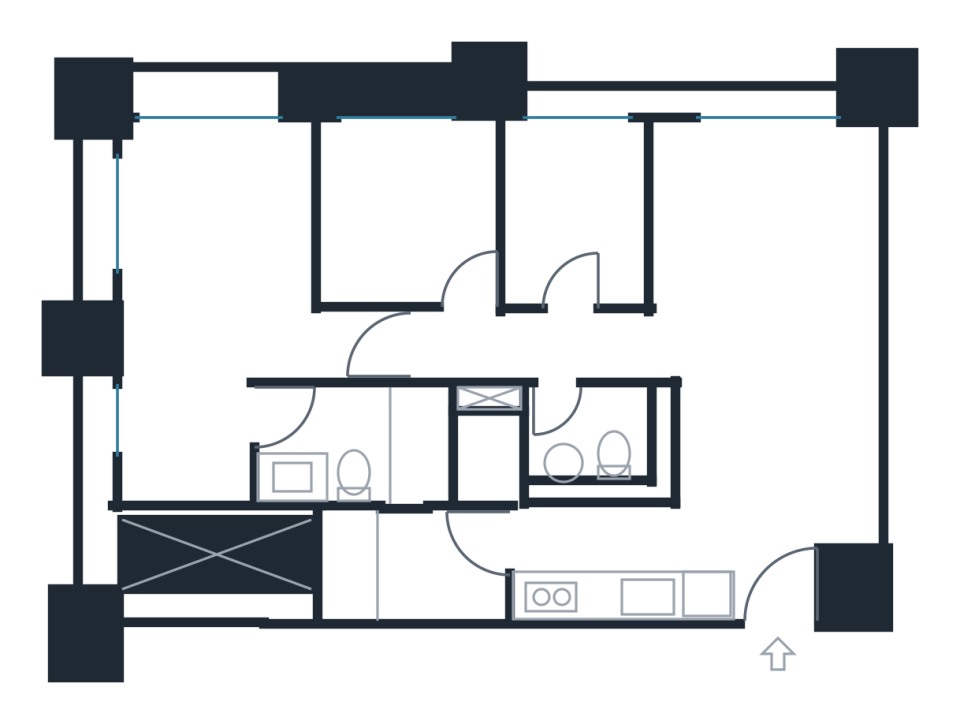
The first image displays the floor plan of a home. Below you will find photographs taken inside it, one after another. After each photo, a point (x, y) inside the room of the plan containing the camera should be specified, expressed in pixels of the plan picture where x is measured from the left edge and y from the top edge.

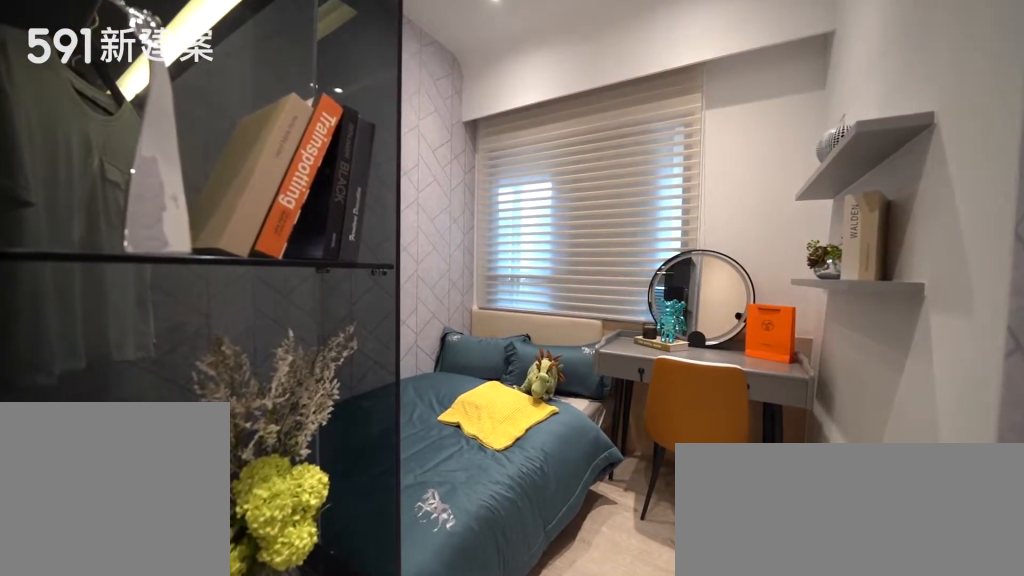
(414, 209)
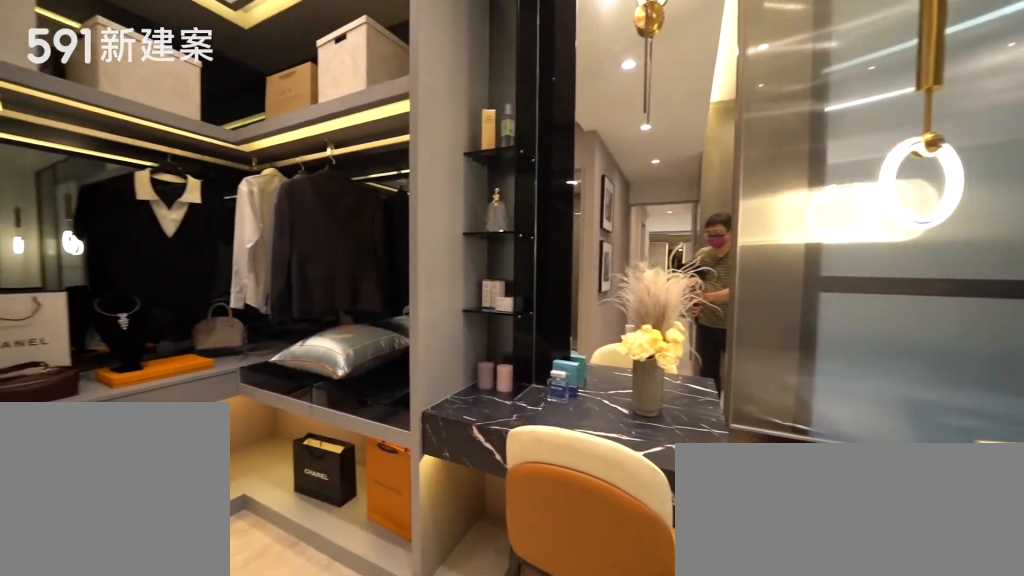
(208, 291)
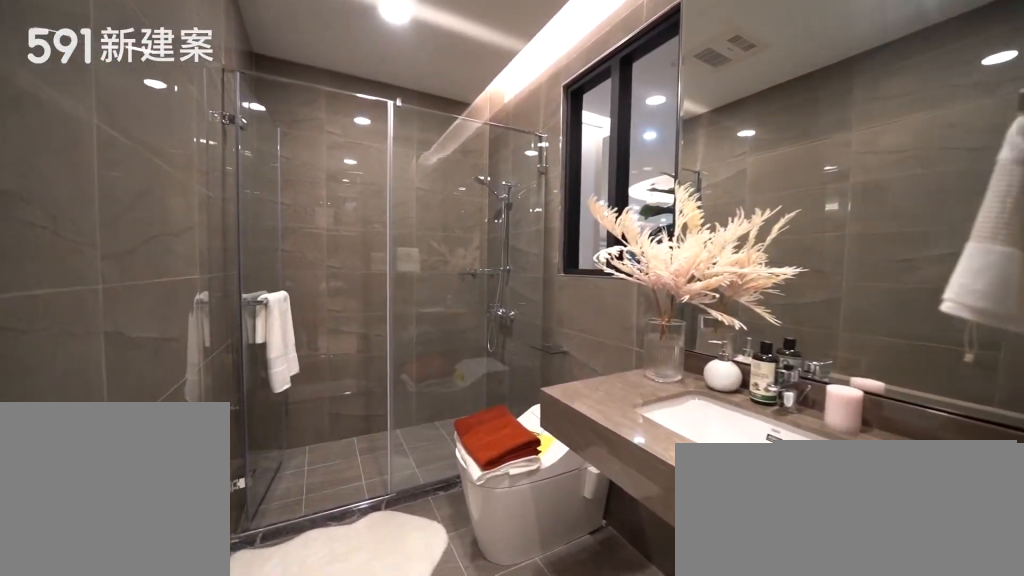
(365, 447)
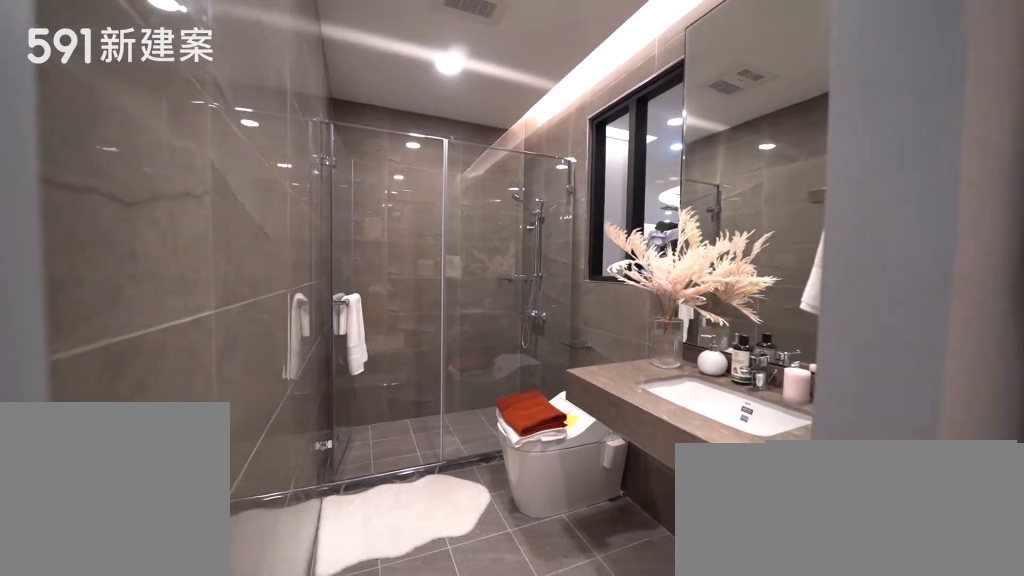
(365, 447)
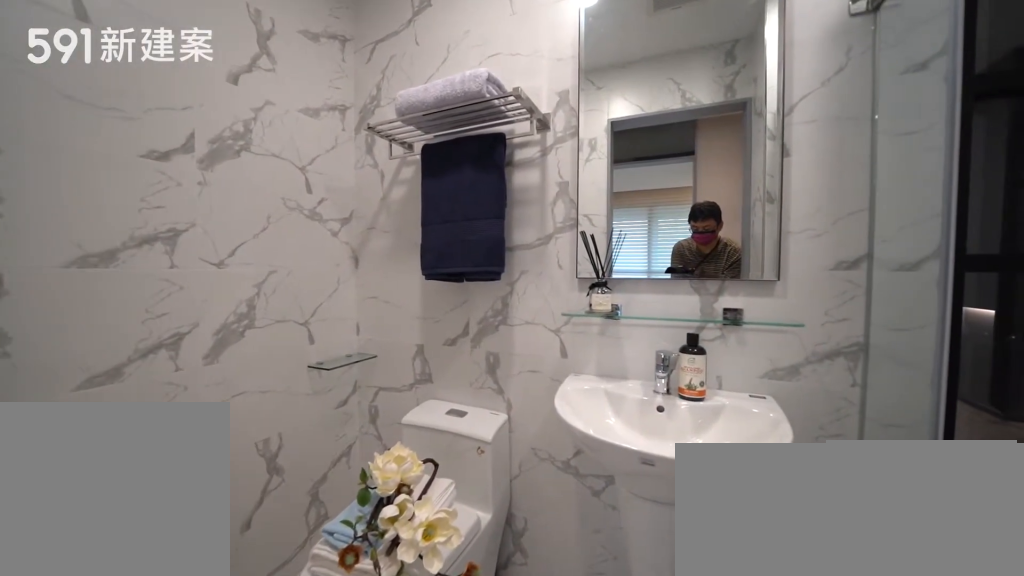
(541, 438)
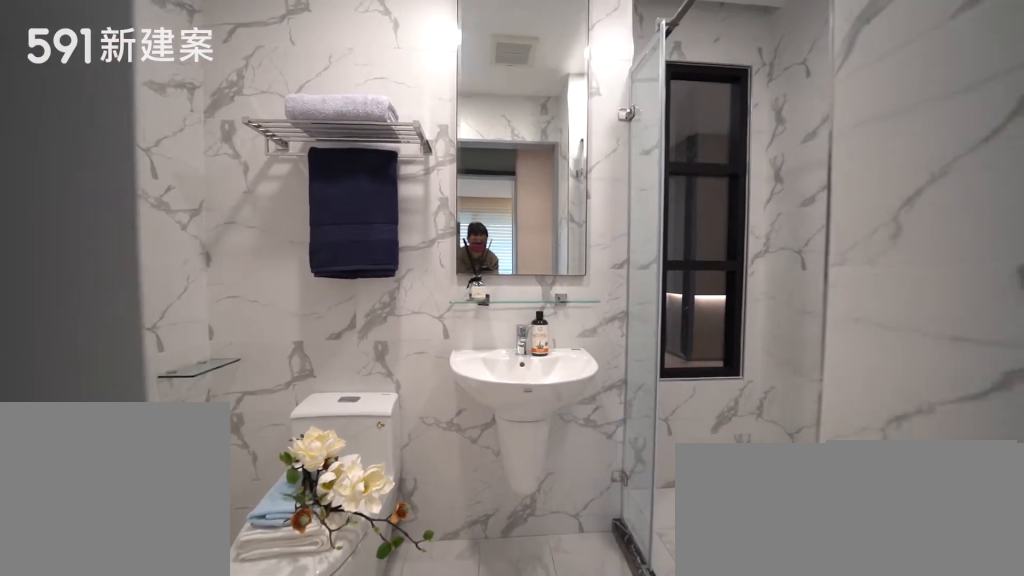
(541, 438)
